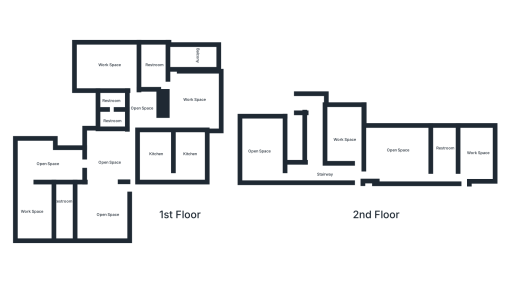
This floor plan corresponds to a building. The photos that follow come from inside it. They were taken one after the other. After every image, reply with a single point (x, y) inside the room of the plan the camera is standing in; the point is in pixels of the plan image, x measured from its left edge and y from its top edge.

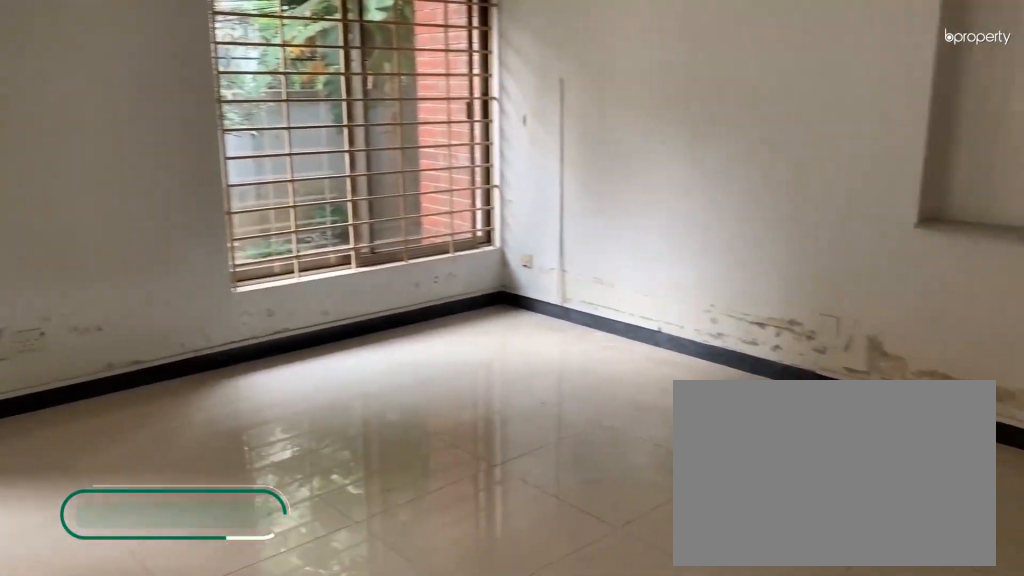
(101, 214)
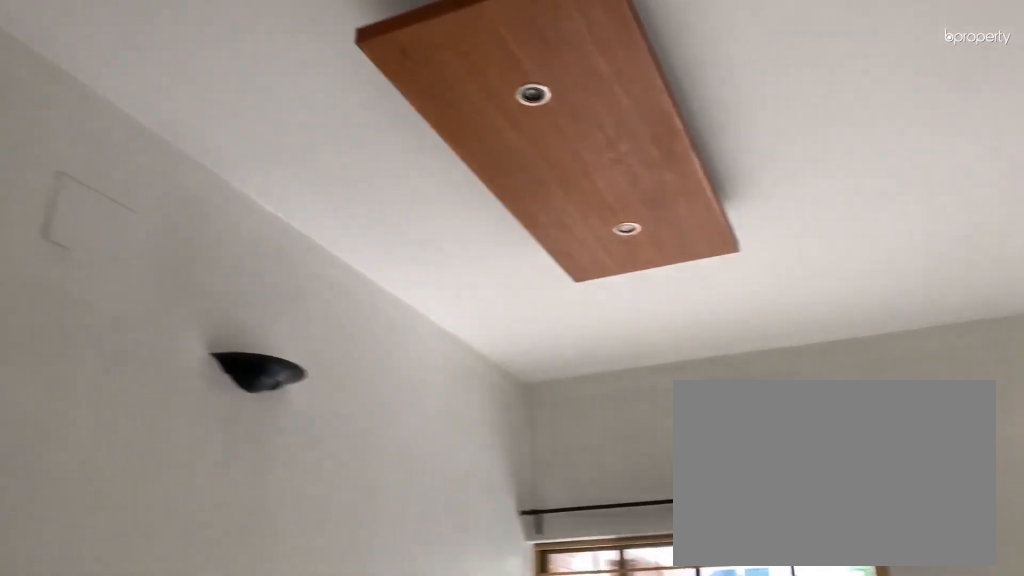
(101, 211)
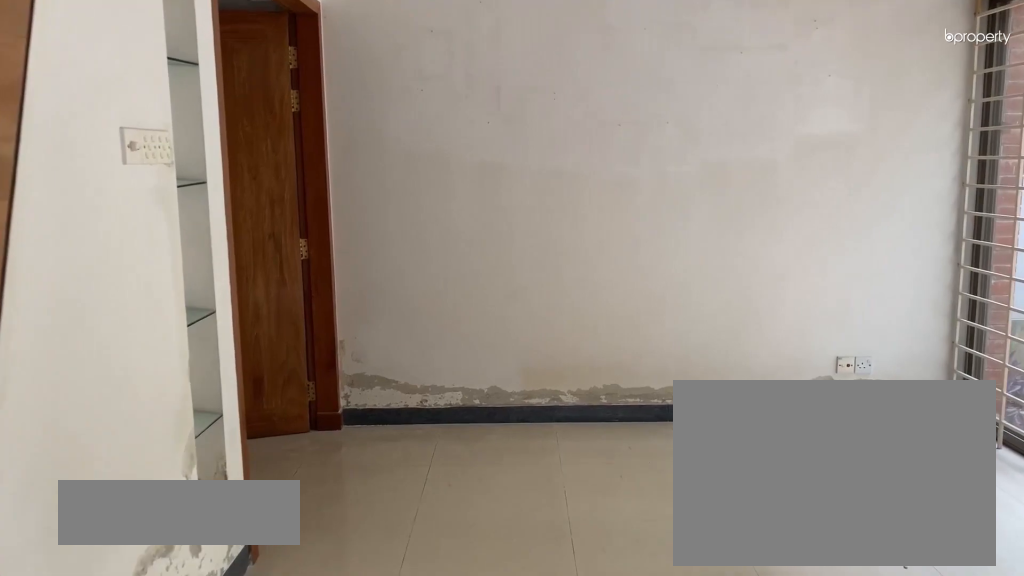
(45, 164)
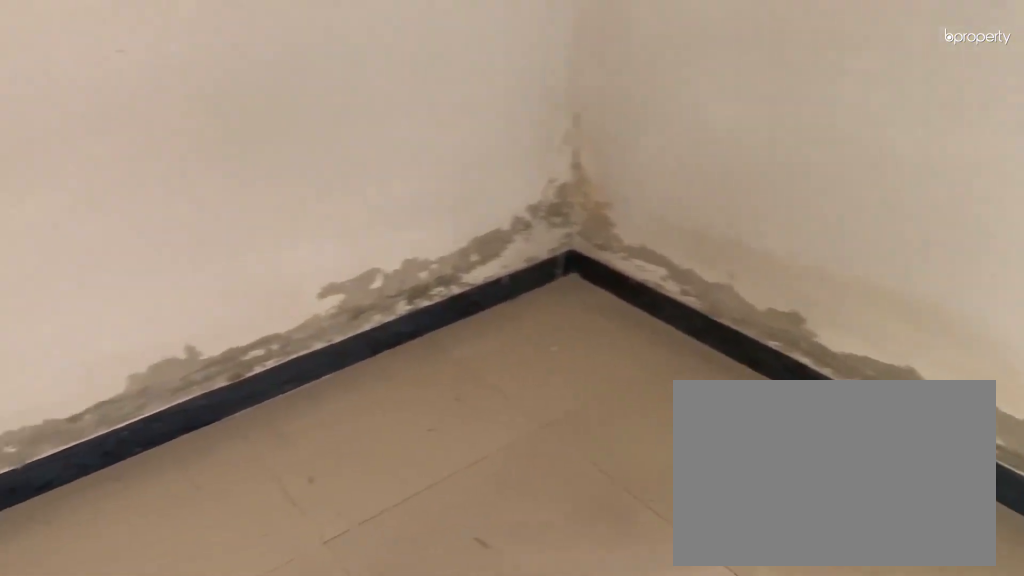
(35, 212)
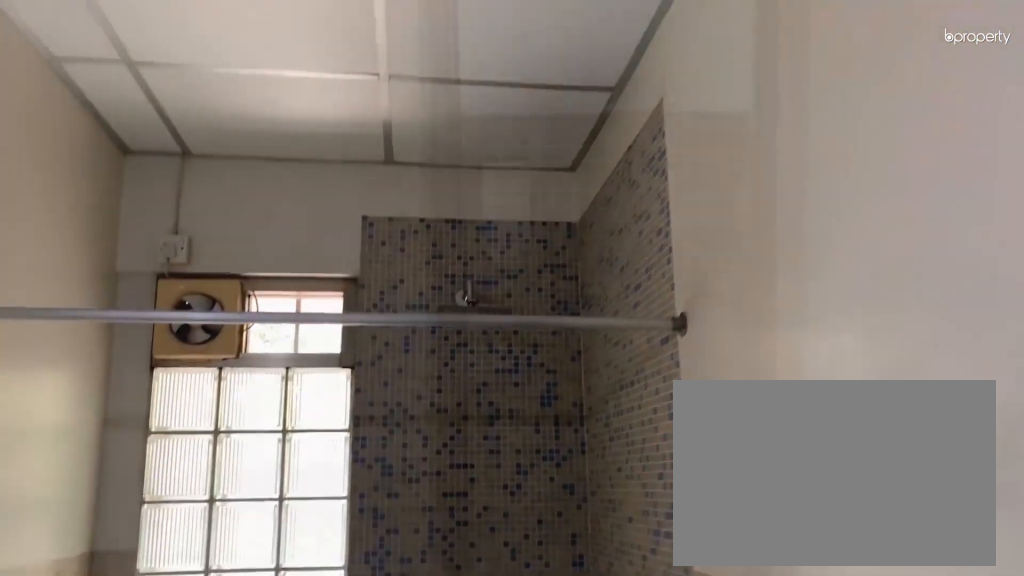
(65, 205)
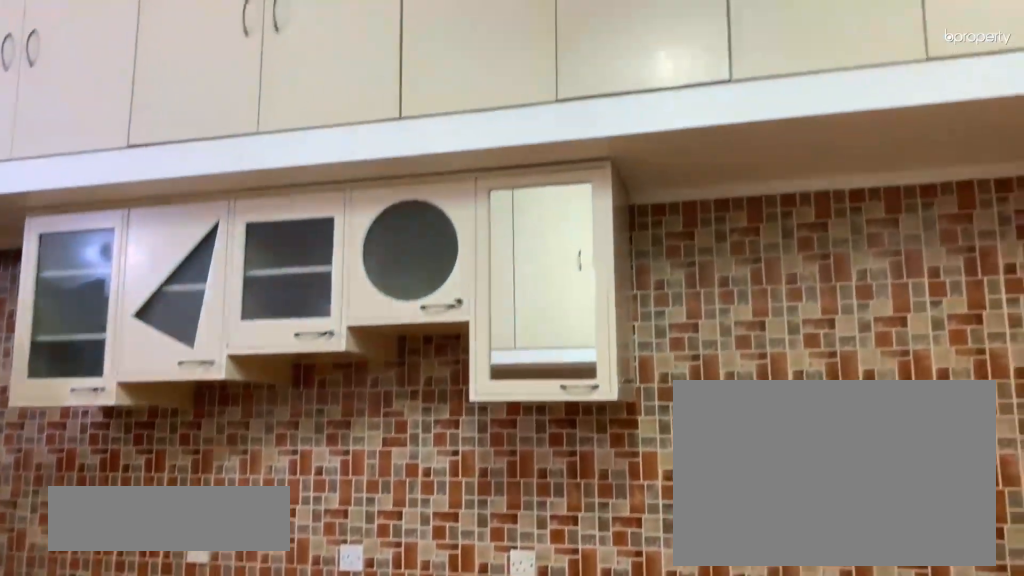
(155, 159)
